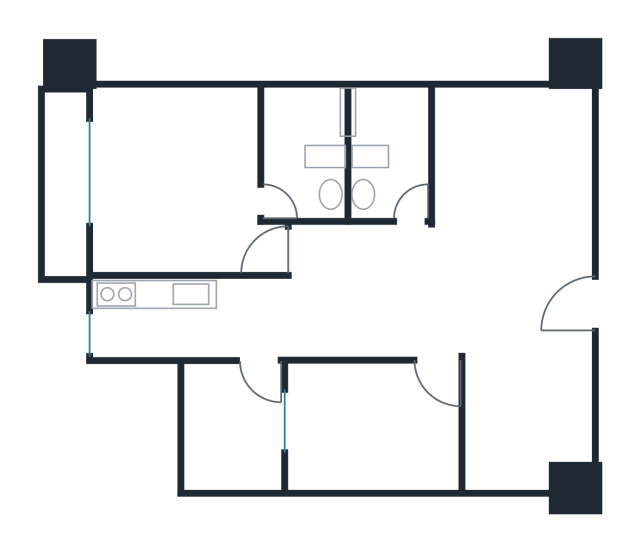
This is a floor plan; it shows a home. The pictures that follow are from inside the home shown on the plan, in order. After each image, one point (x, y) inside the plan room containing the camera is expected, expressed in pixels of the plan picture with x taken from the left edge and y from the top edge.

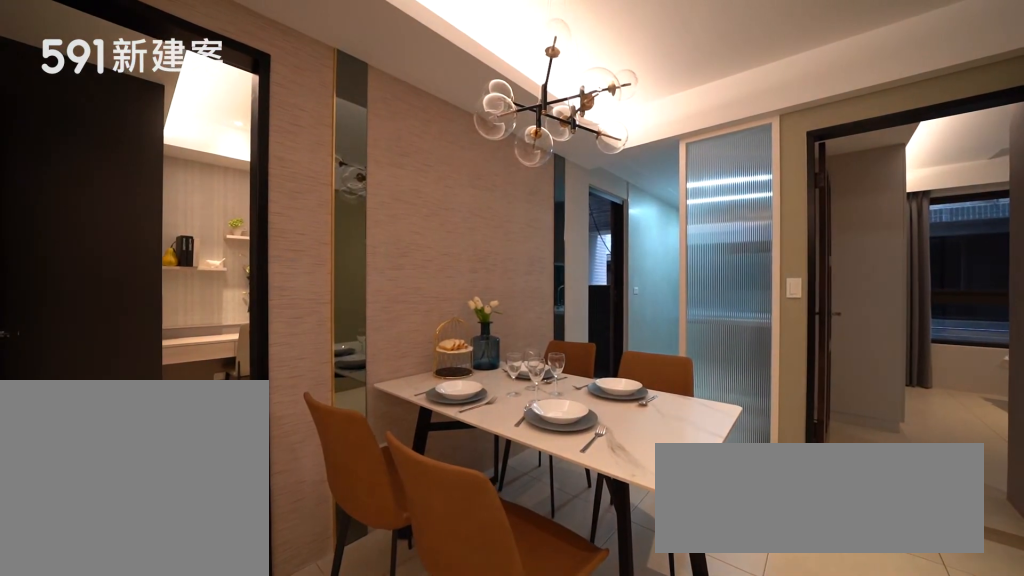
(358, 310)
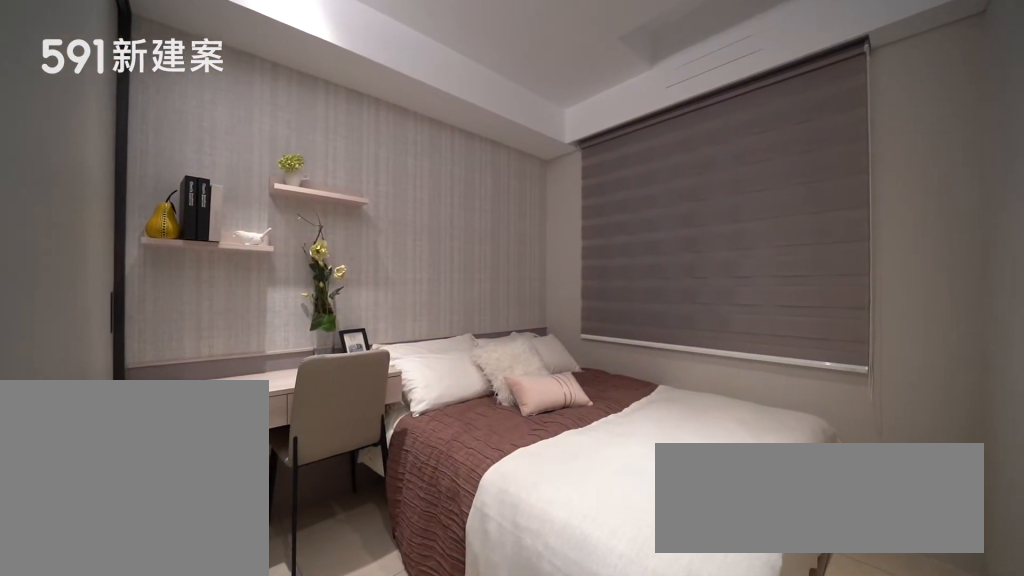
(370, 425)
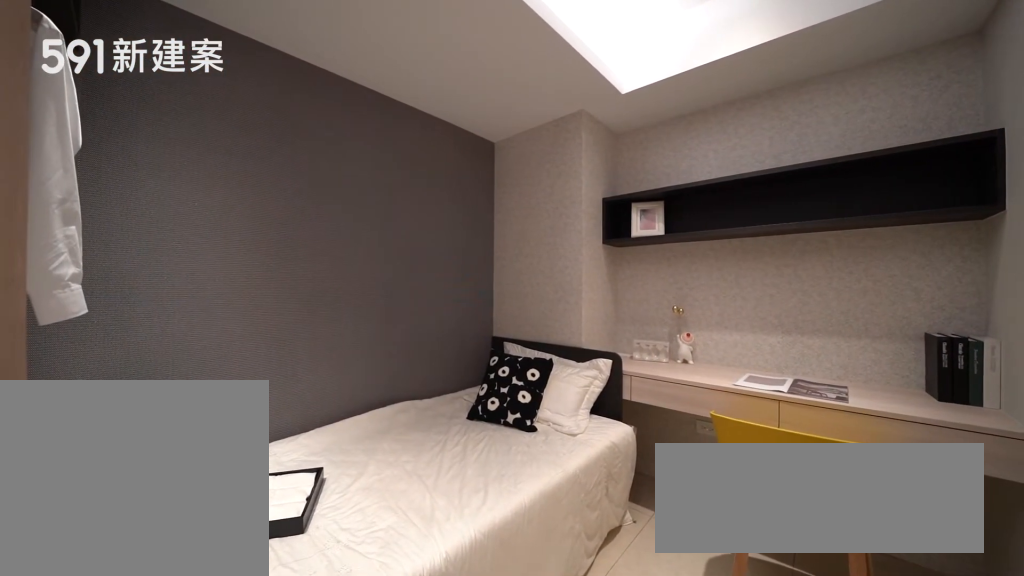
(532, 425)
